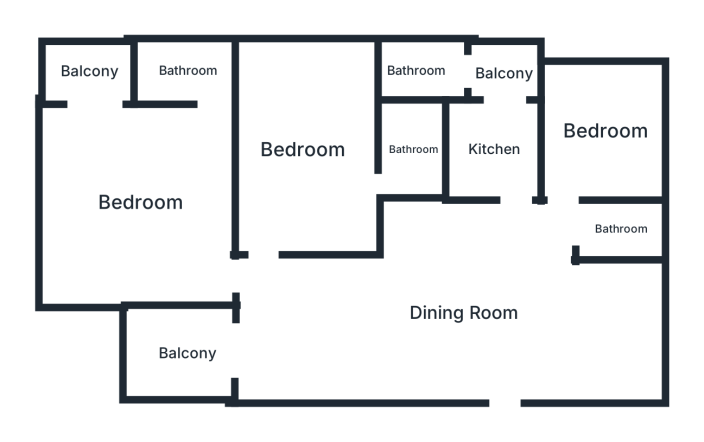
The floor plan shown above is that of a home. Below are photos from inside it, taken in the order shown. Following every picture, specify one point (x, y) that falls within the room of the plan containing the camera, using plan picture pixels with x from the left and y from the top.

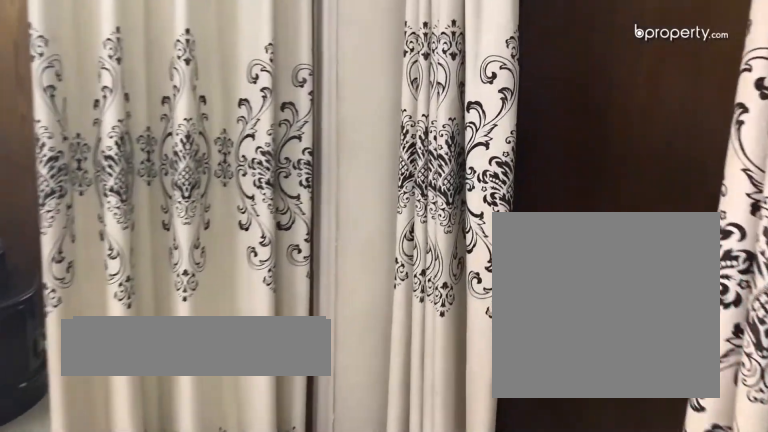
(310, 155)
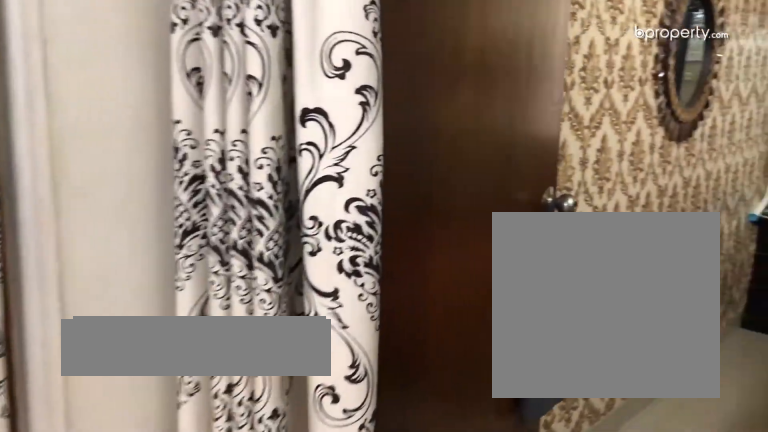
(310, 155)
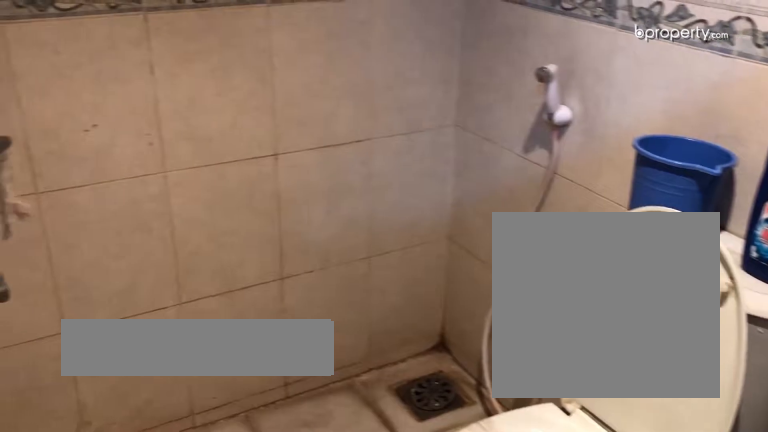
(414, 153)
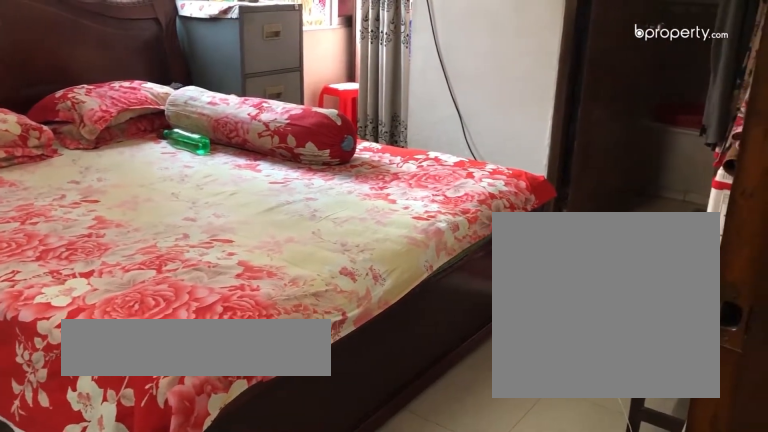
(136, 201)
